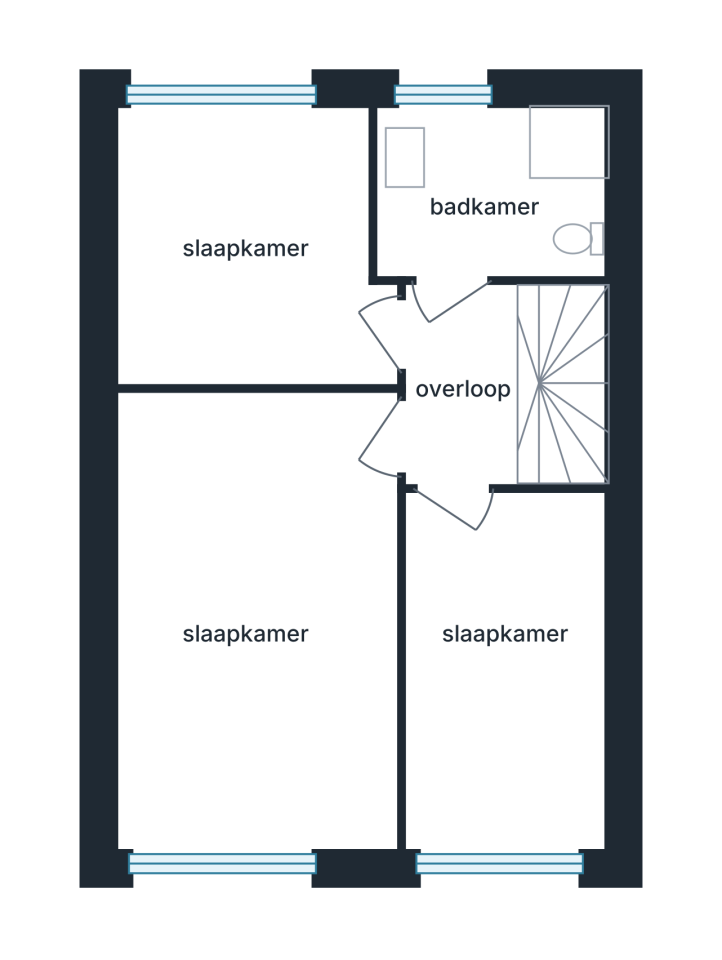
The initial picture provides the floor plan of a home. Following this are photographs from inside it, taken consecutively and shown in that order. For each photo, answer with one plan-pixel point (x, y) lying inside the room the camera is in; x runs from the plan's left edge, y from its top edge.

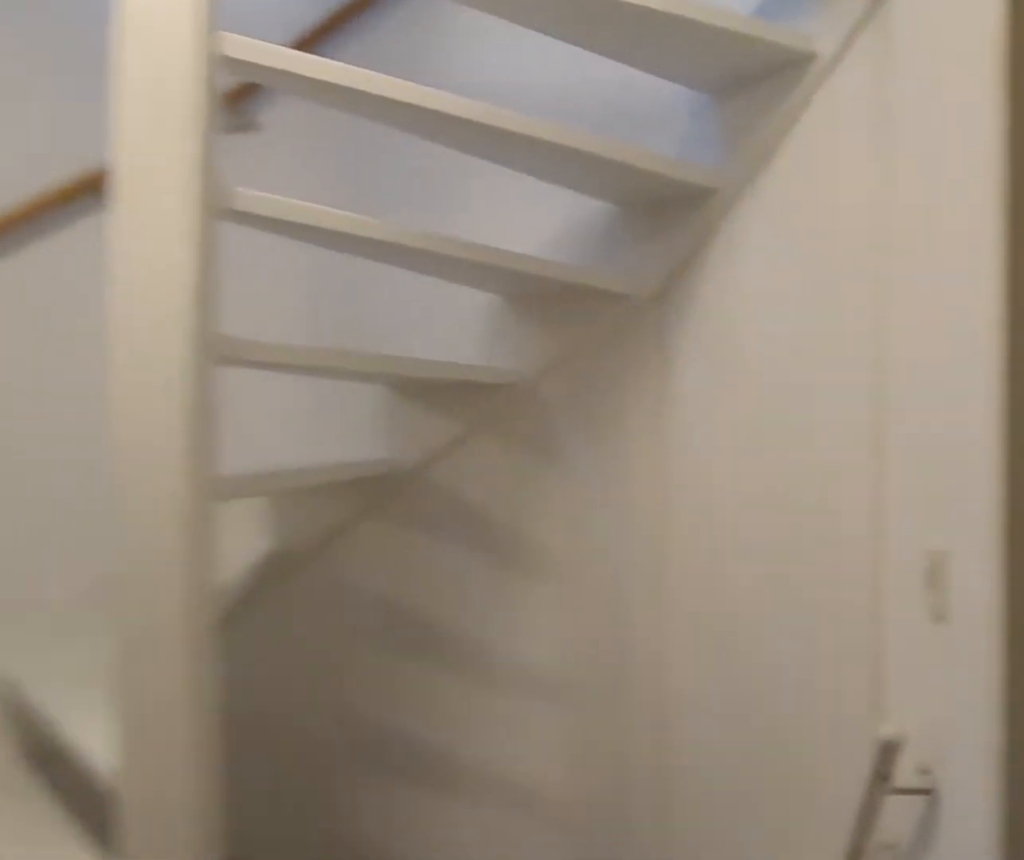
(460, 384)
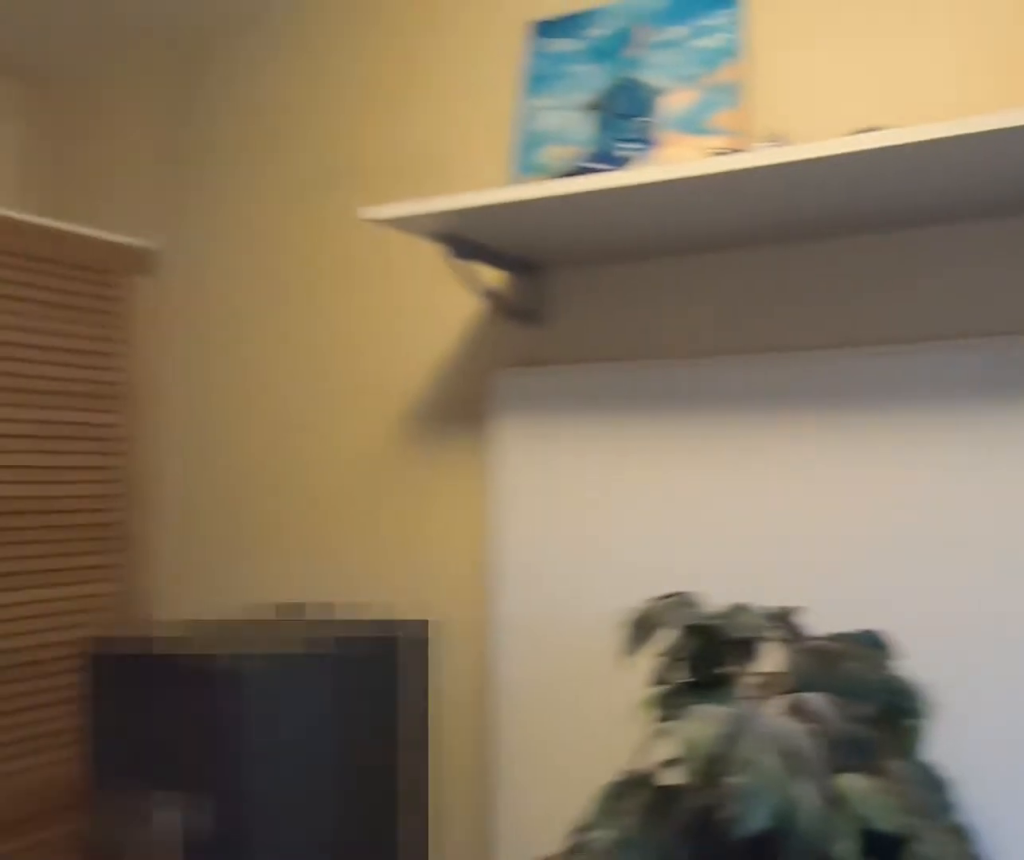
(507, 674)
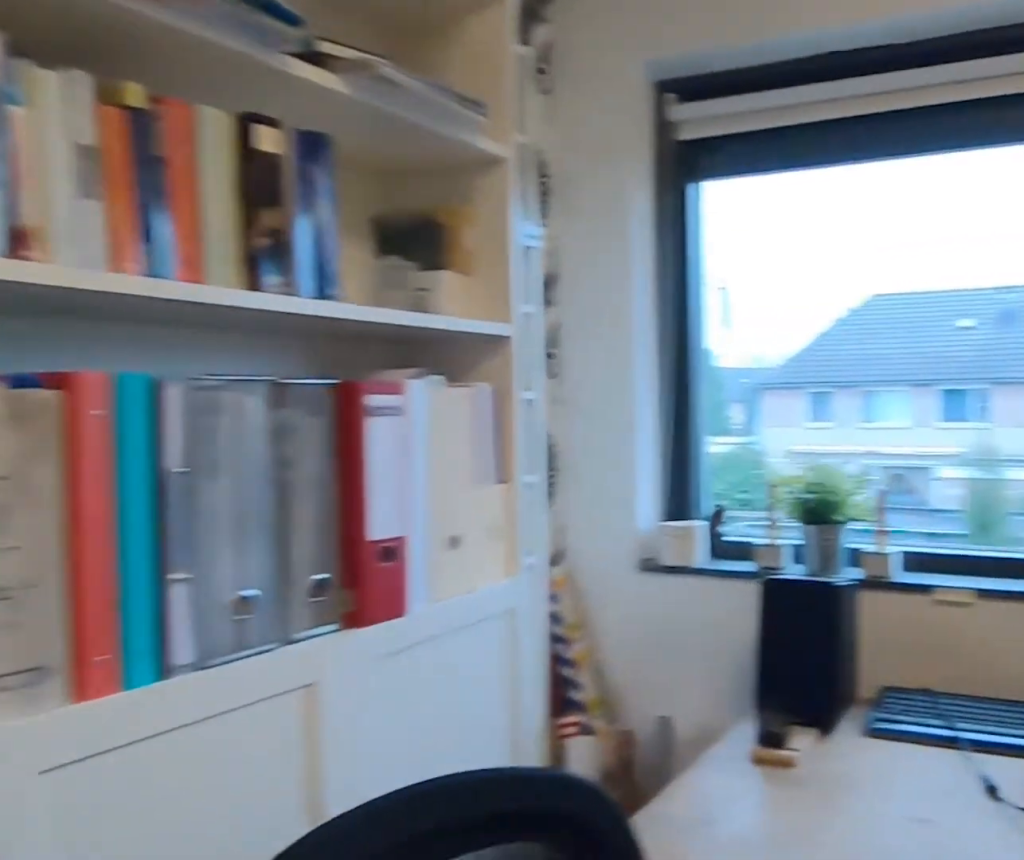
(246, 246)
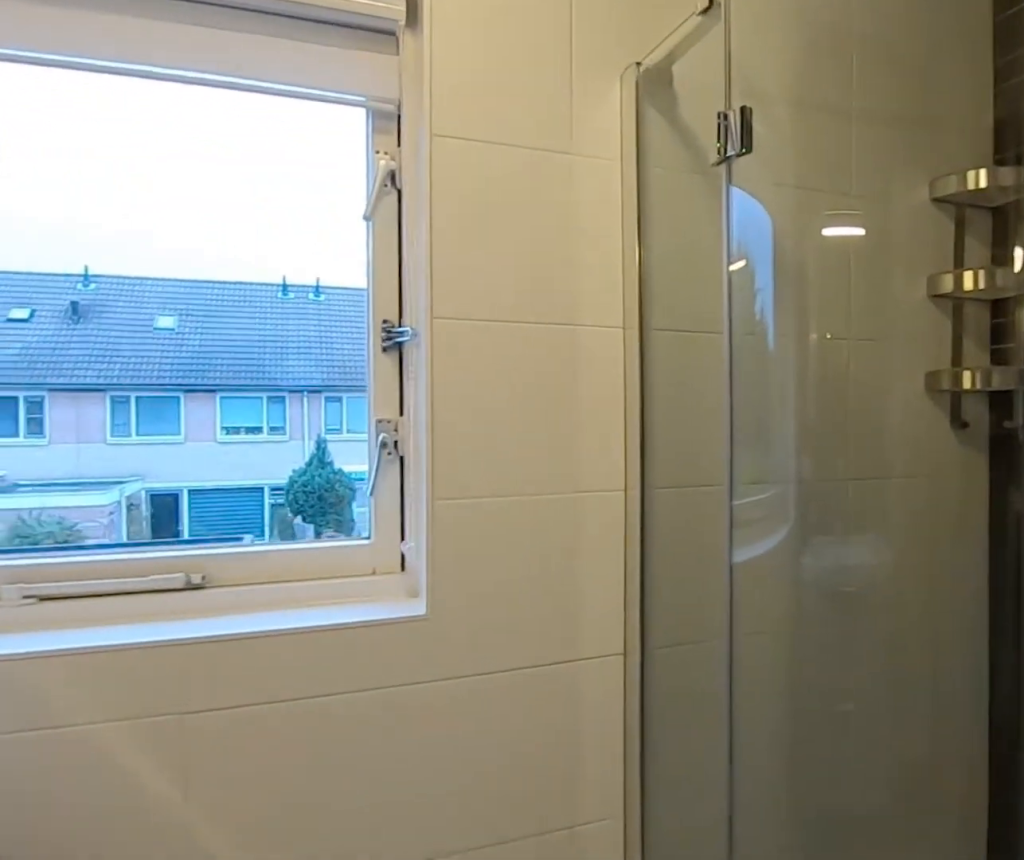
(492, 189)
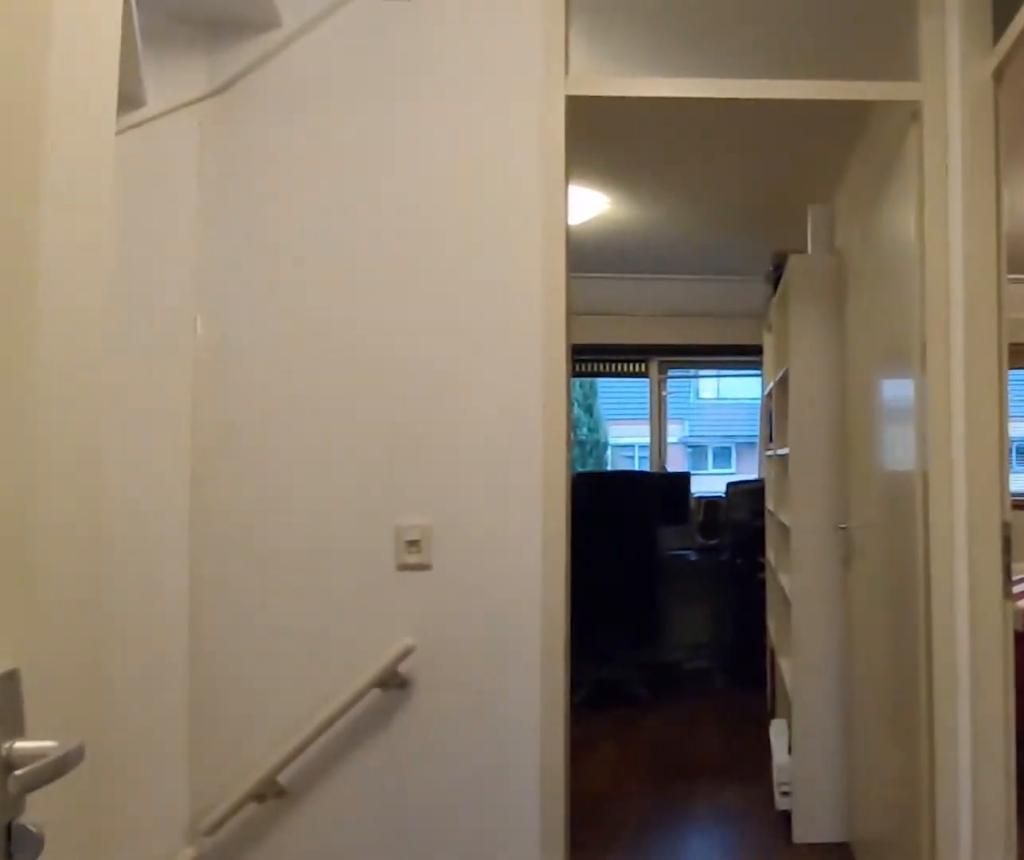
(460, 384)
